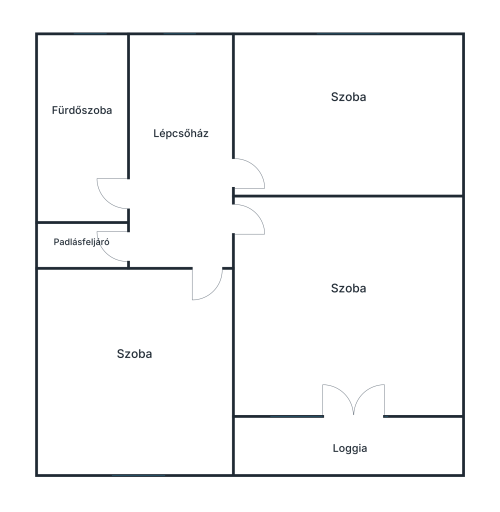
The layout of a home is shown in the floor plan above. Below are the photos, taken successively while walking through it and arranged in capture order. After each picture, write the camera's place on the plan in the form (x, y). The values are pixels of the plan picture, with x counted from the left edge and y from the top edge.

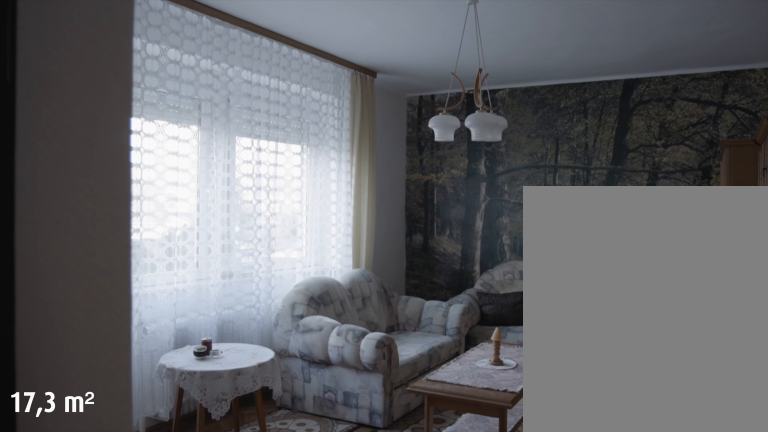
(240, 171)
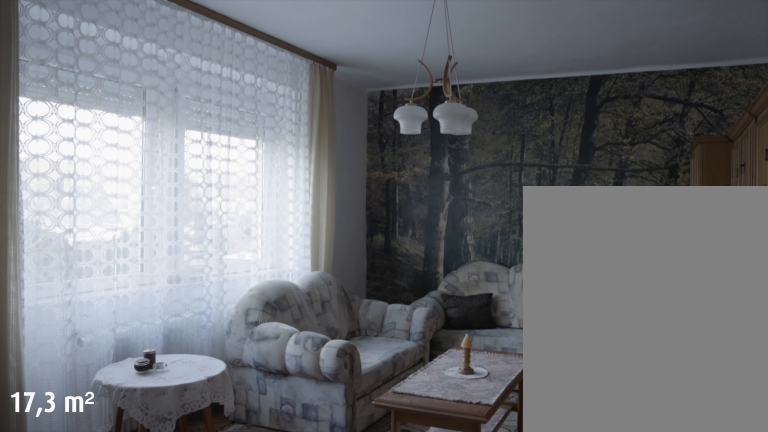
(261, 158)
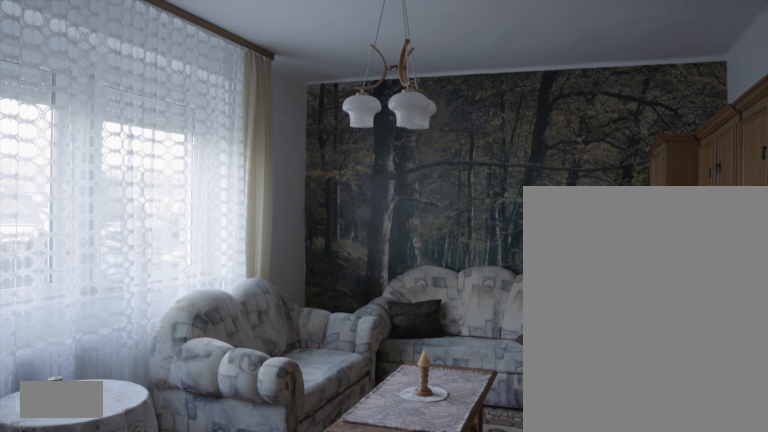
(303, 142)
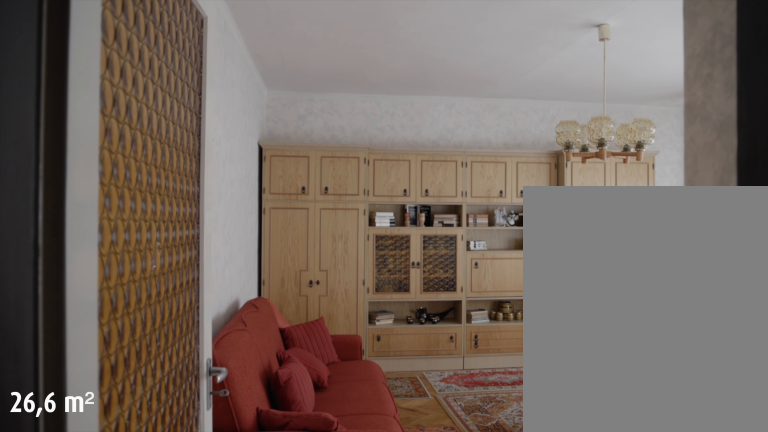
(222, 220)
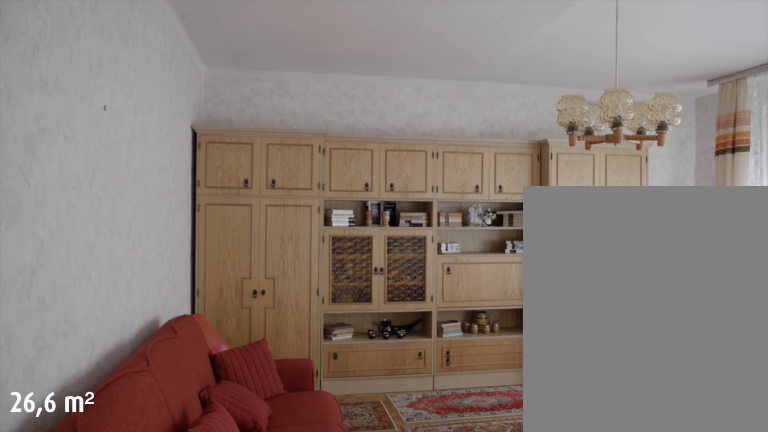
(245, 221)
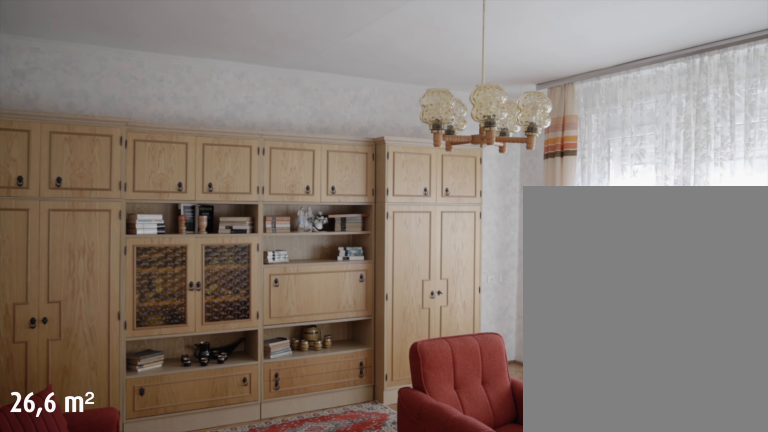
(278, 221)
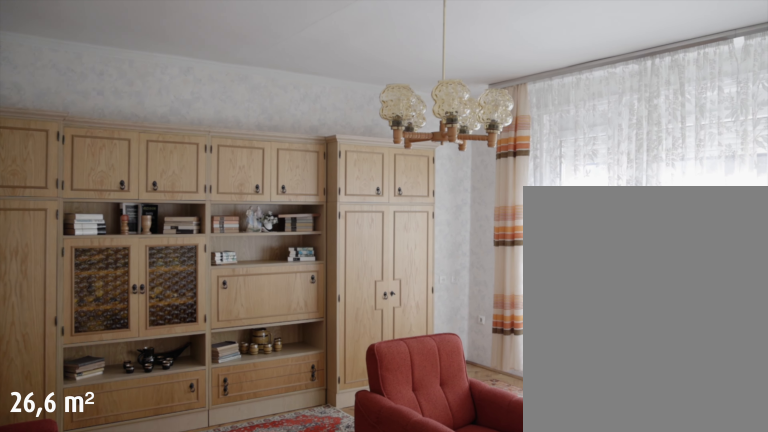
(285, 221)
